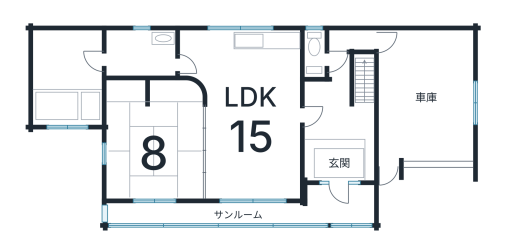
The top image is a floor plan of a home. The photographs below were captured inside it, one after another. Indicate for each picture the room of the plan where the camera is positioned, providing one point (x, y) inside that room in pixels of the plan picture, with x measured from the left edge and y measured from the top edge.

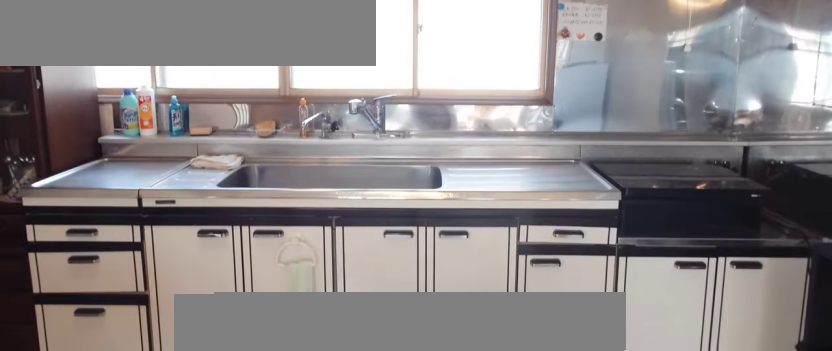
(249, 61)
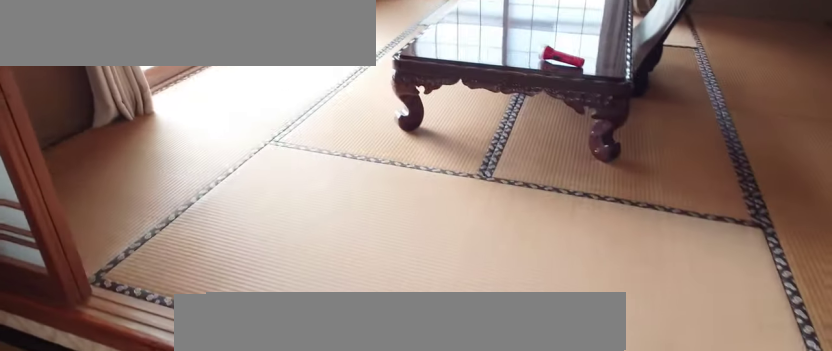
(150, 160)
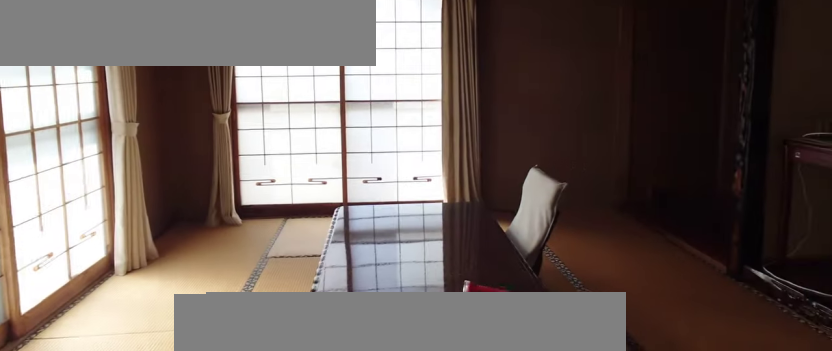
(150, 160)
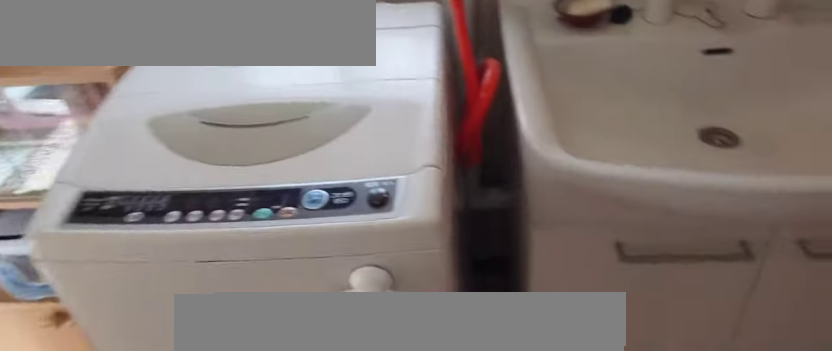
(138, 54)
